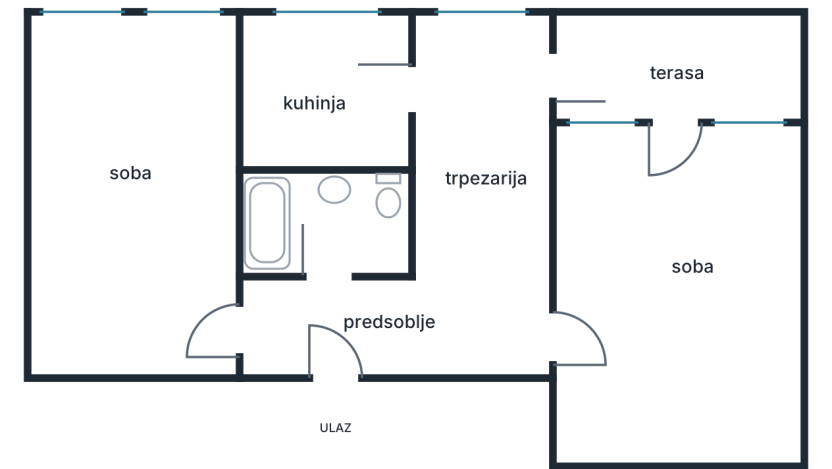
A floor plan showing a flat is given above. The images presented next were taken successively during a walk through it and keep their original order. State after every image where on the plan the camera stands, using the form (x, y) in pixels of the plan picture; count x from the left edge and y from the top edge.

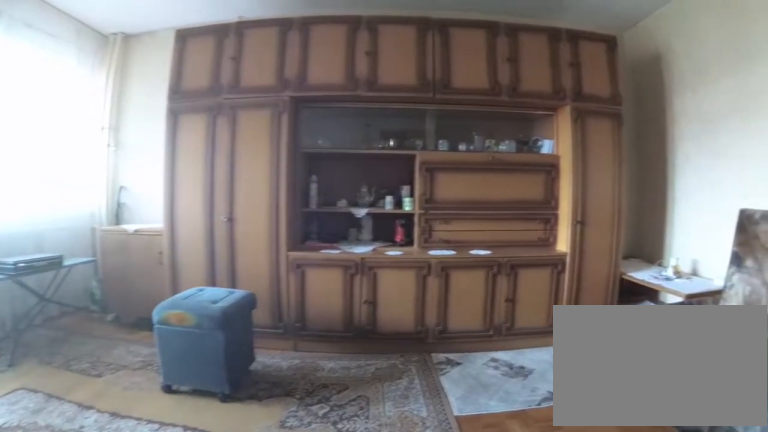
(566, 329)
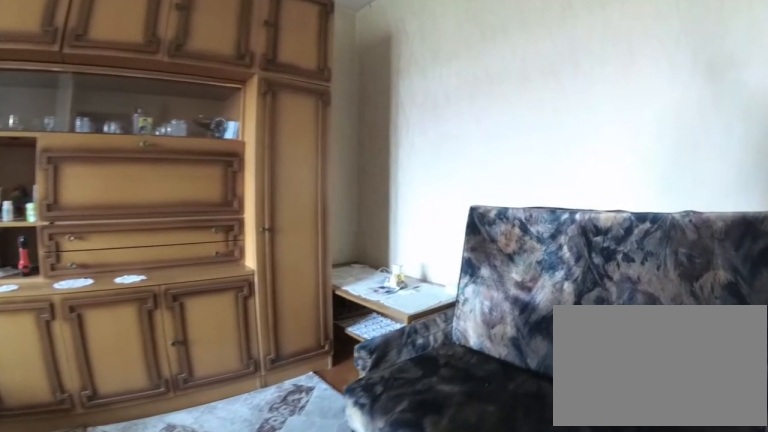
(618, 364)
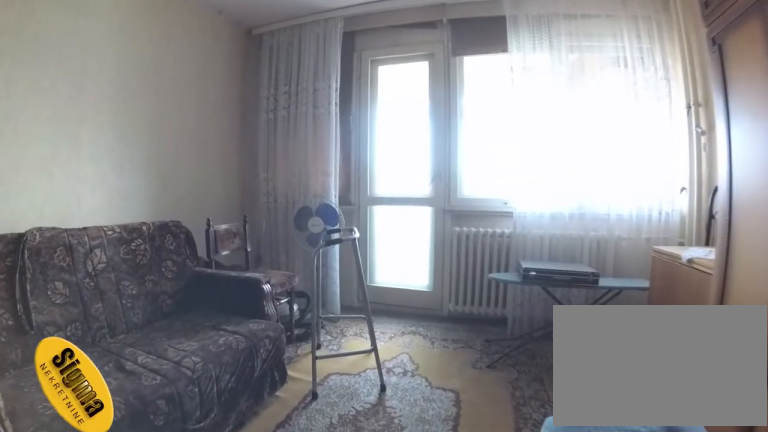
(685, 335)
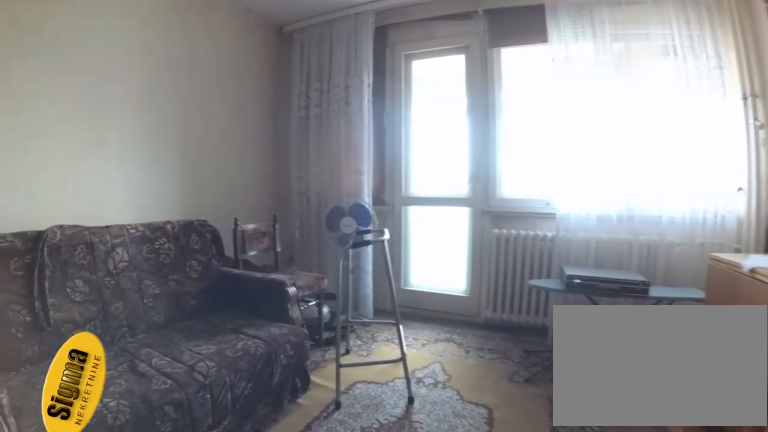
(685, 328)
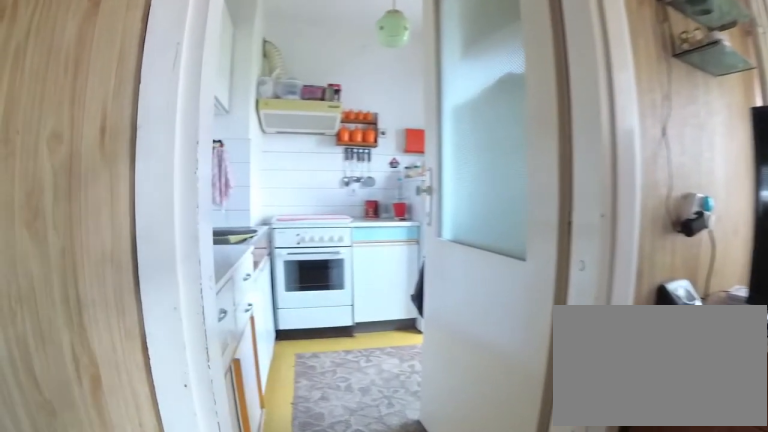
(473, 120)
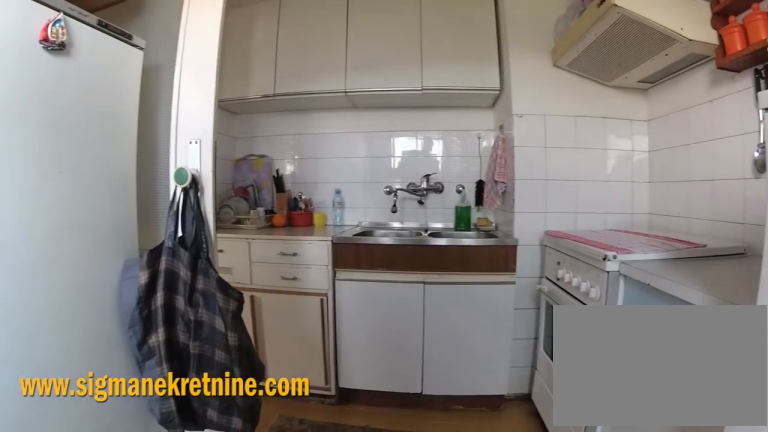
(307, 31)
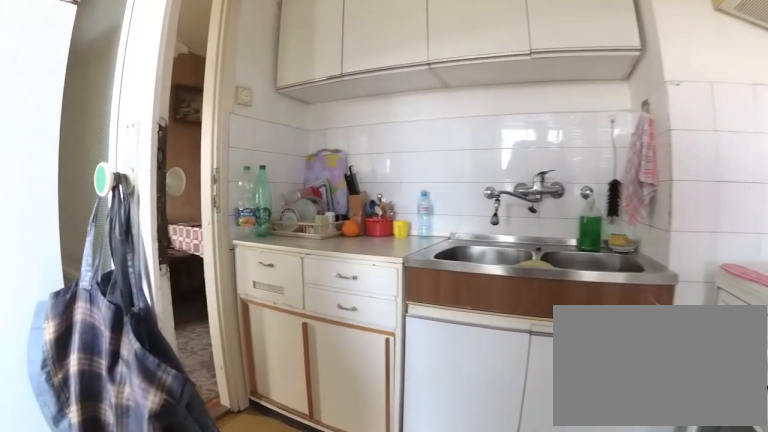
(313, 88)
